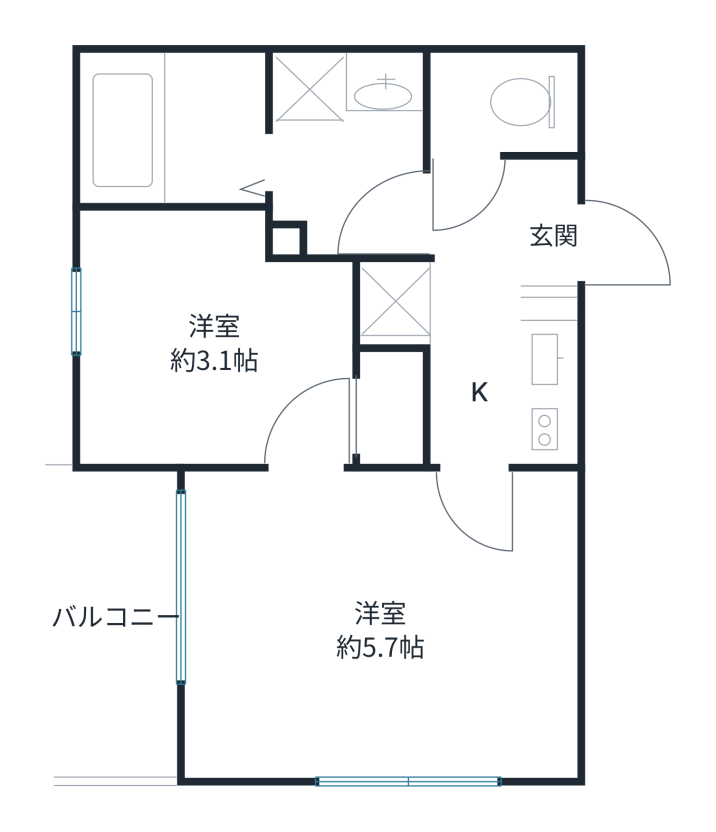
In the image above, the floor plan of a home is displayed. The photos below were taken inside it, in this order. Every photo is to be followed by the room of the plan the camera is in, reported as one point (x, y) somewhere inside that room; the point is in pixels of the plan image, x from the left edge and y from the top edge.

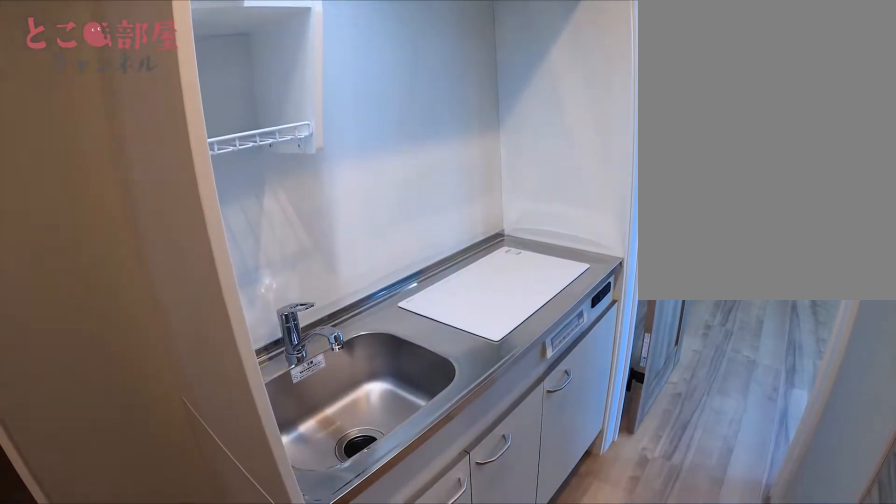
(476, 280)
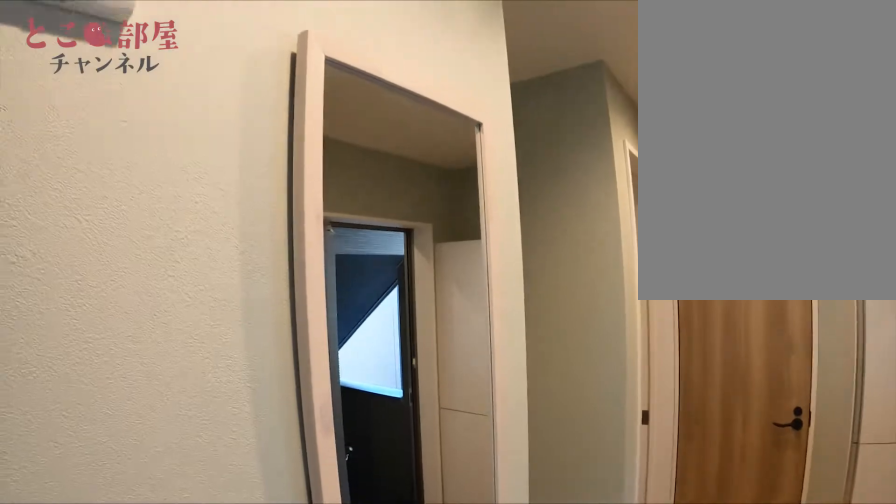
(476, 280)
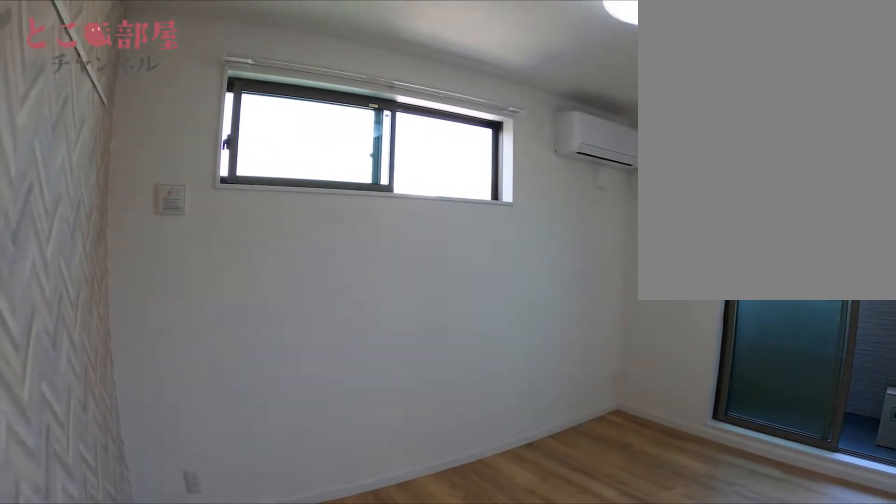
(378, 697)
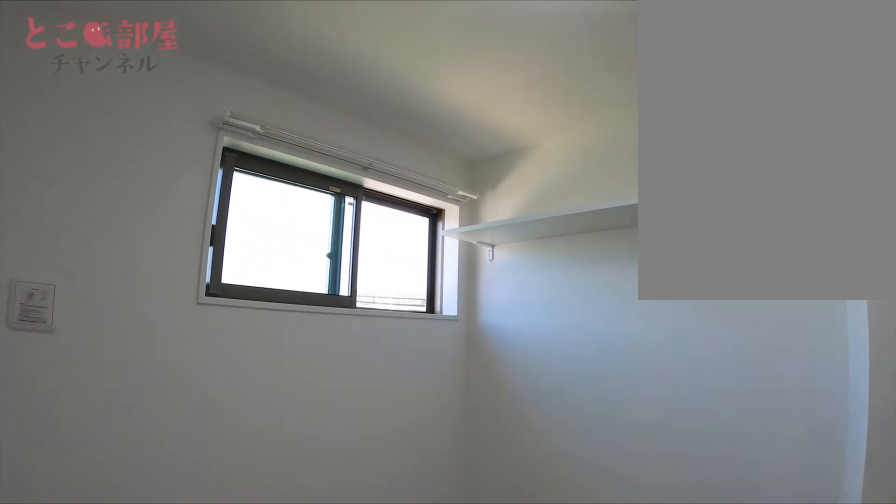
(217, 410)
